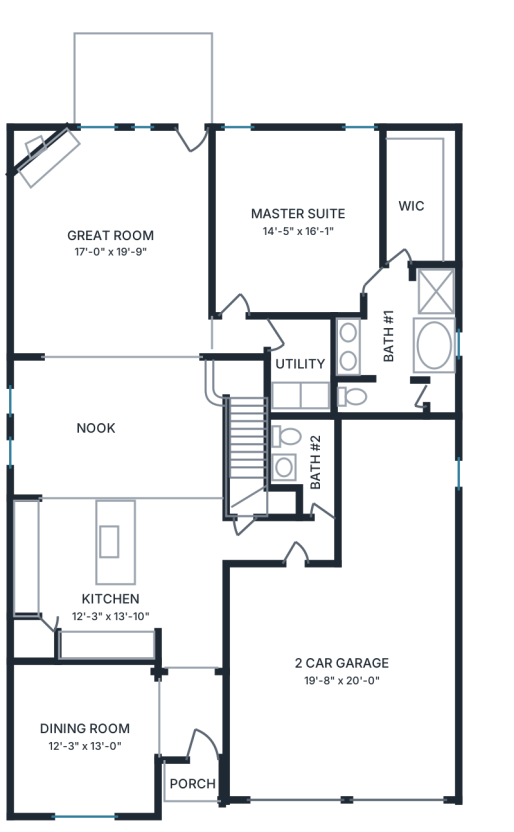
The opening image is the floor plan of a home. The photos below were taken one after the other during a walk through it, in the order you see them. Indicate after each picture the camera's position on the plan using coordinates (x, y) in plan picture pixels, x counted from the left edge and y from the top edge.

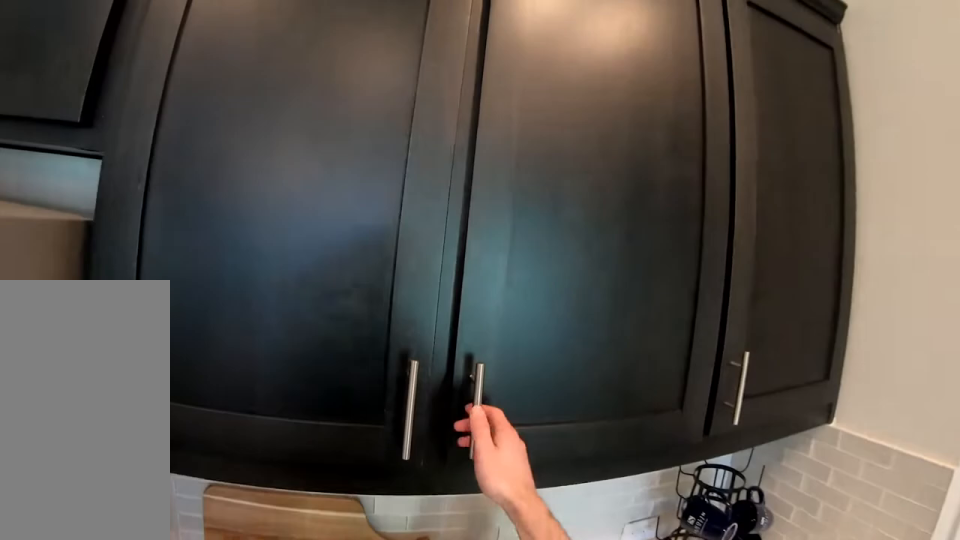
(149, 624)
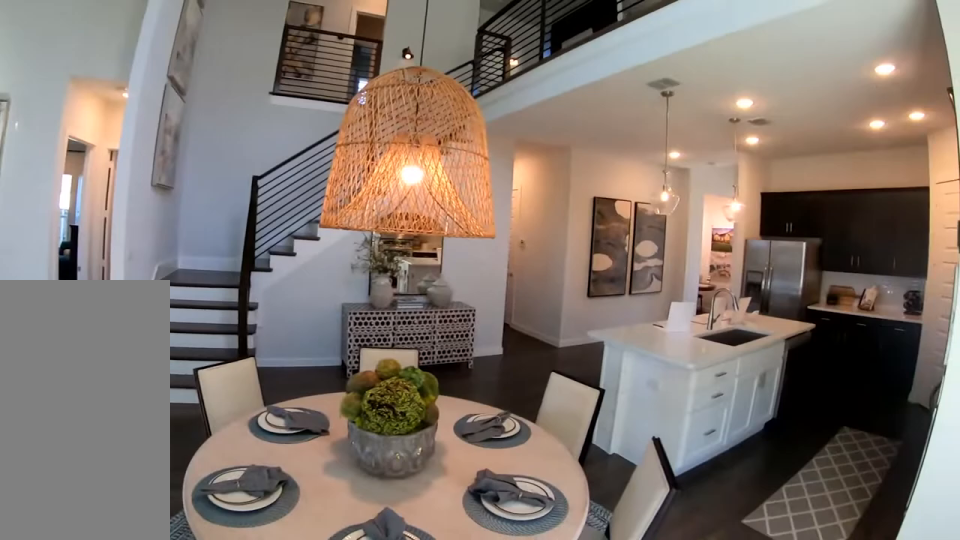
(77, 416)
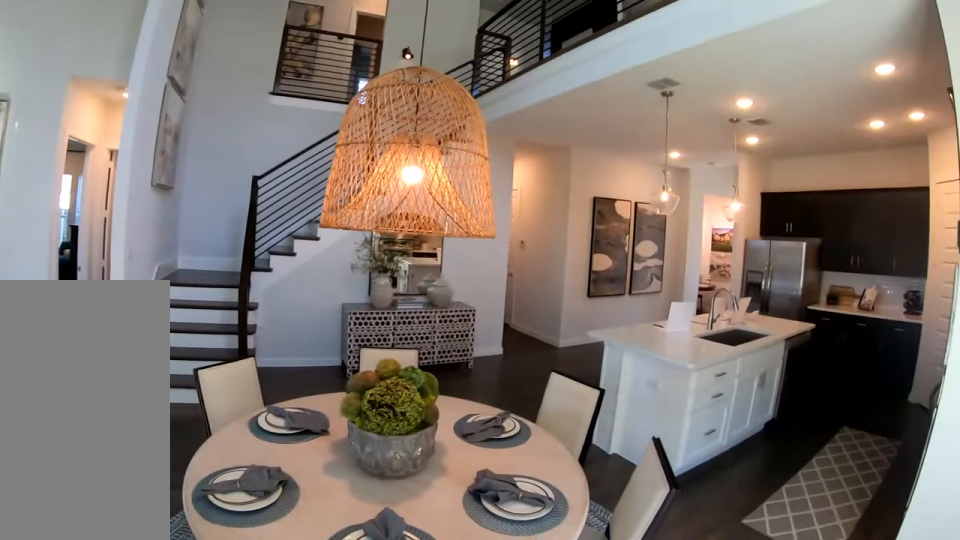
(77, 416)
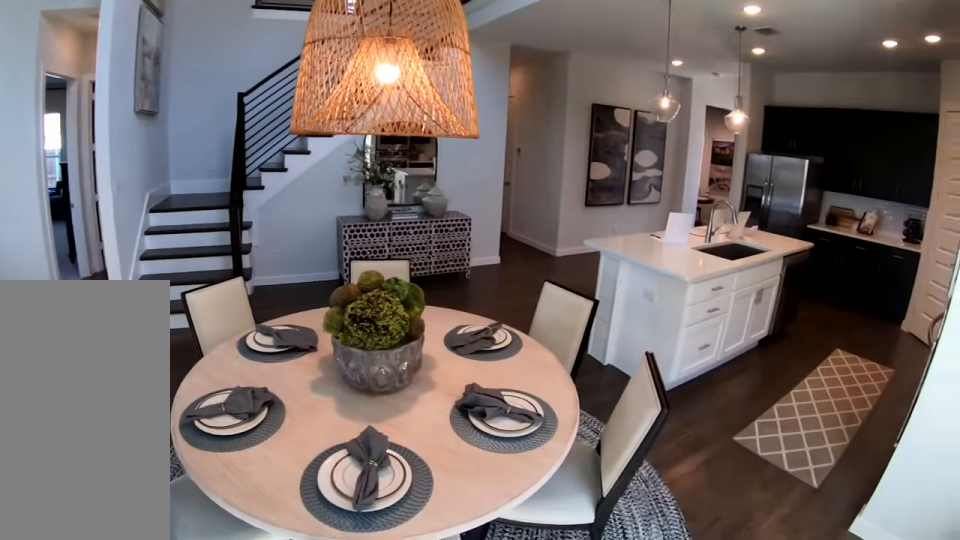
(64, 387)
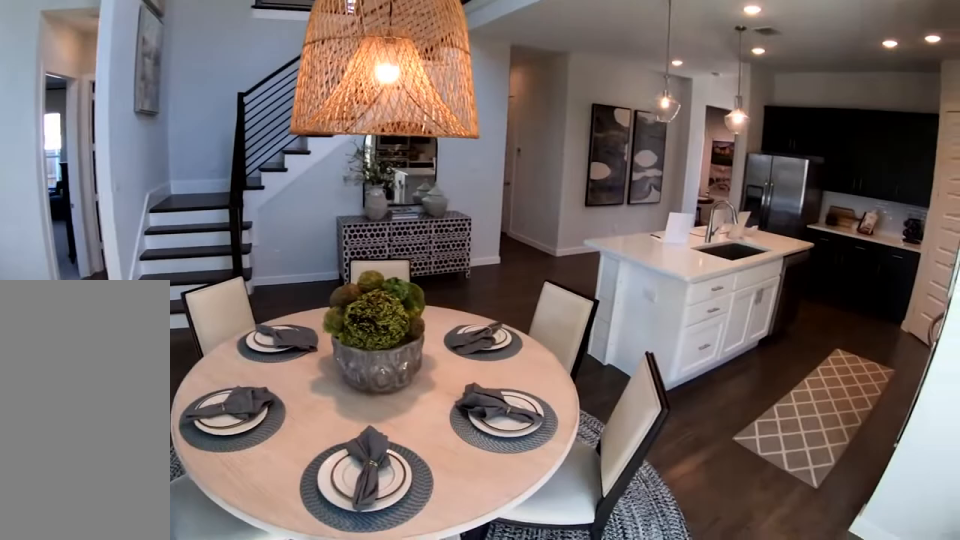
(64, 387)
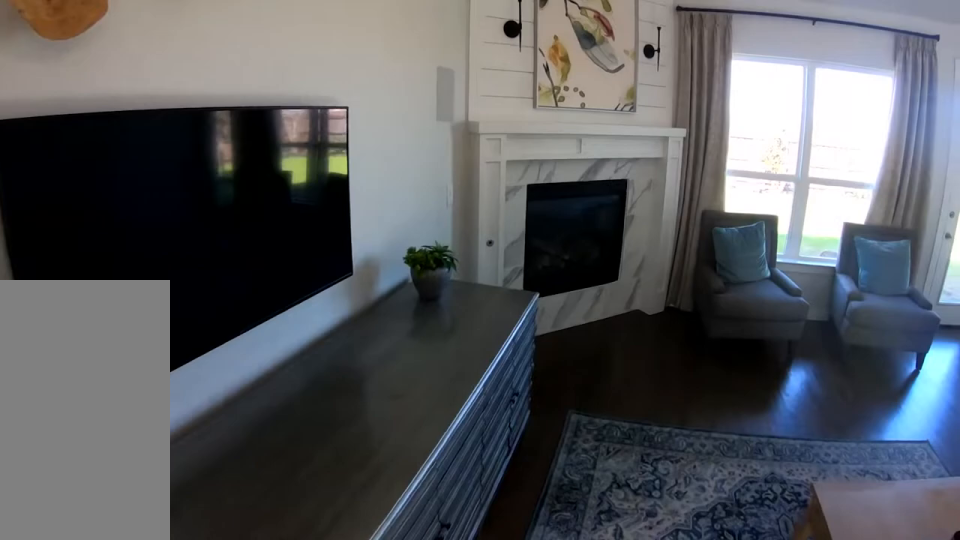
(57, 291)
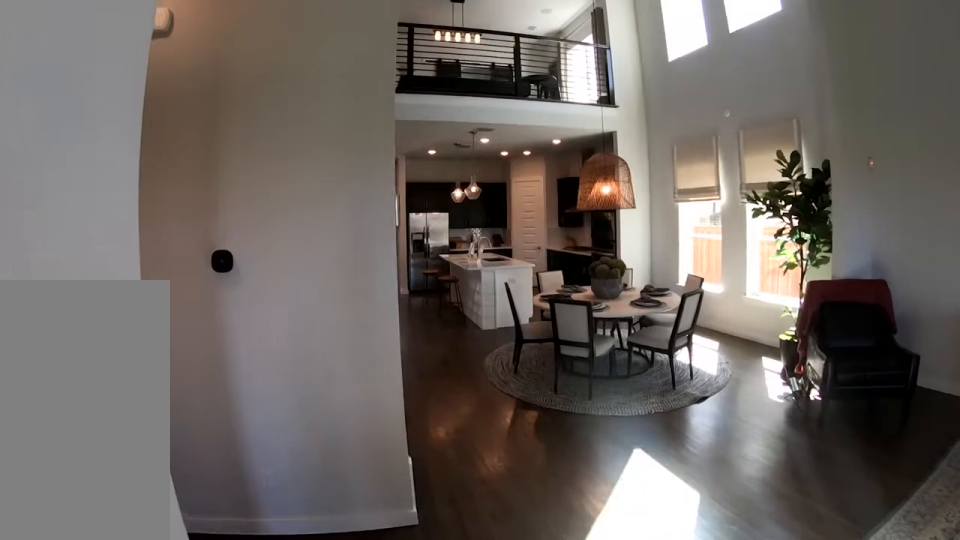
(176, 245)
